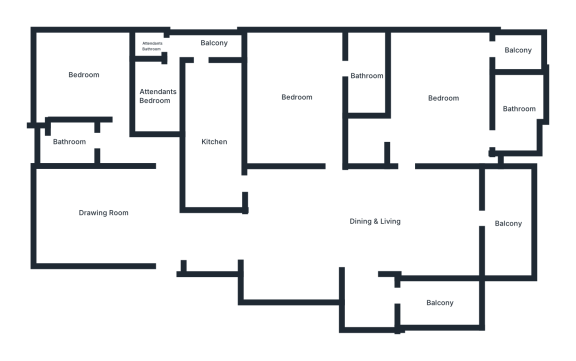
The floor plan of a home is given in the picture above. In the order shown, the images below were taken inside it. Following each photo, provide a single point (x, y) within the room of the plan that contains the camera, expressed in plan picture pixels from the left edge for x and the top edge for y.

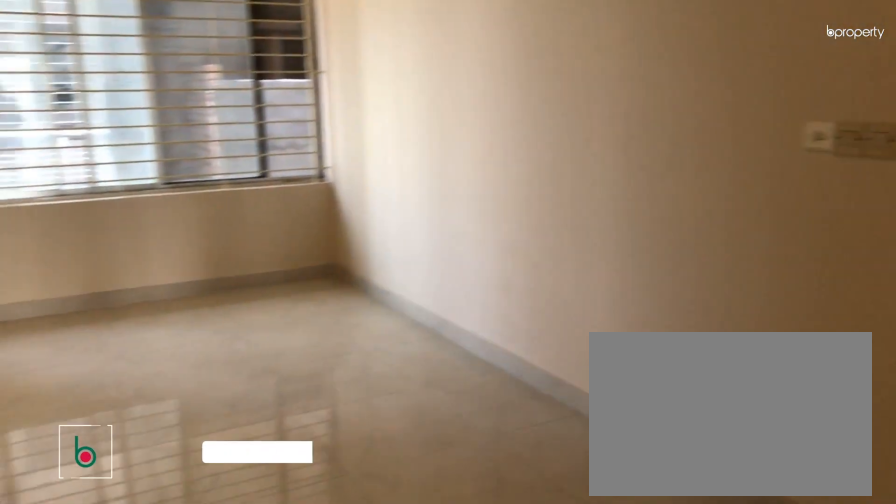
(105, 213)
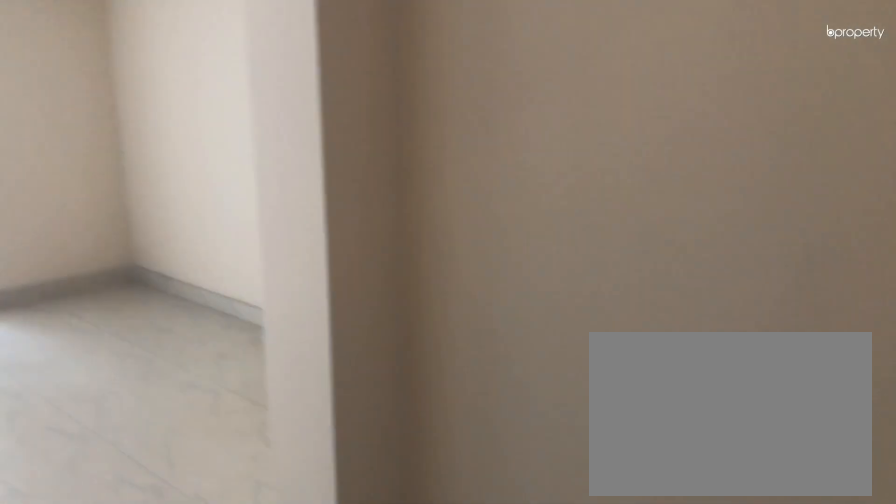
(105, 213)
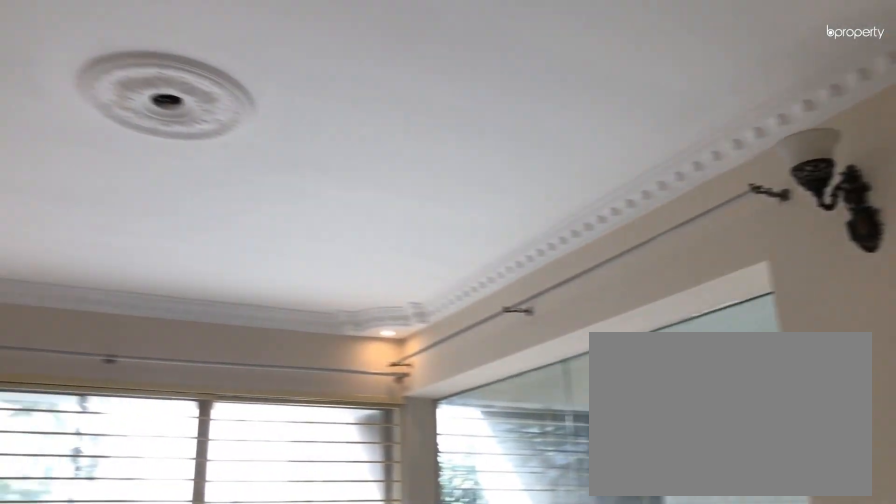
(378, 221)
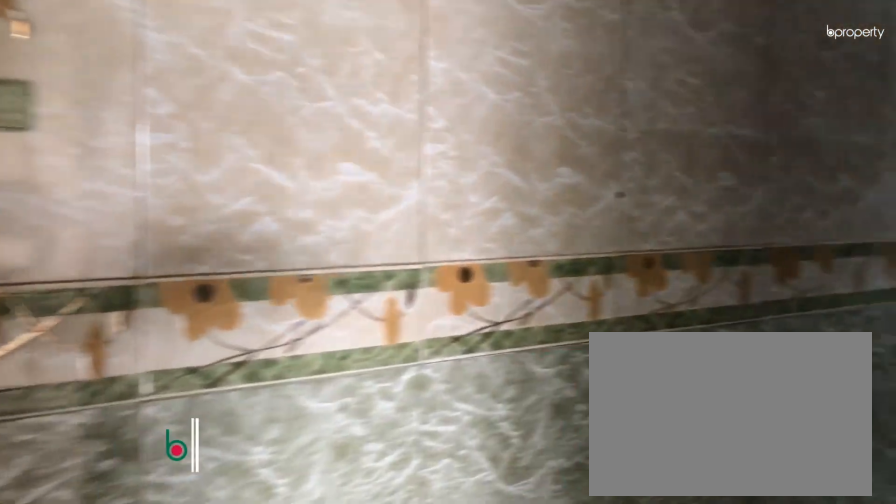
(214, 141)
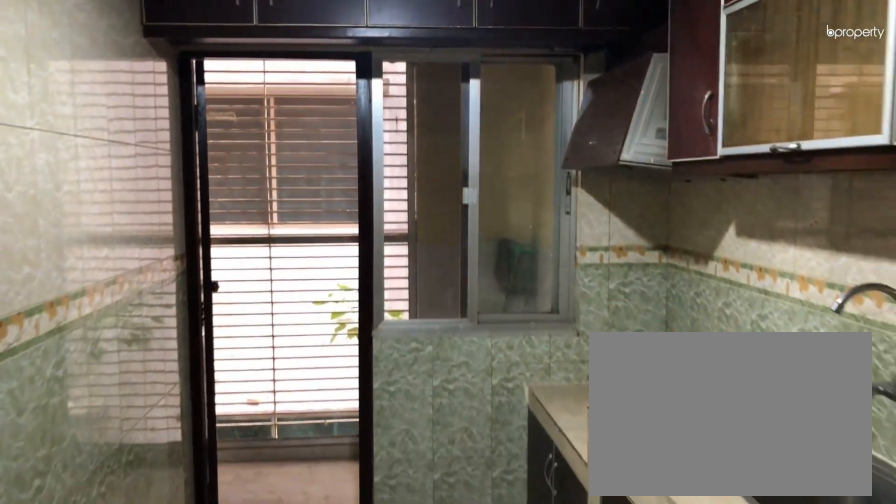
(214, 141)
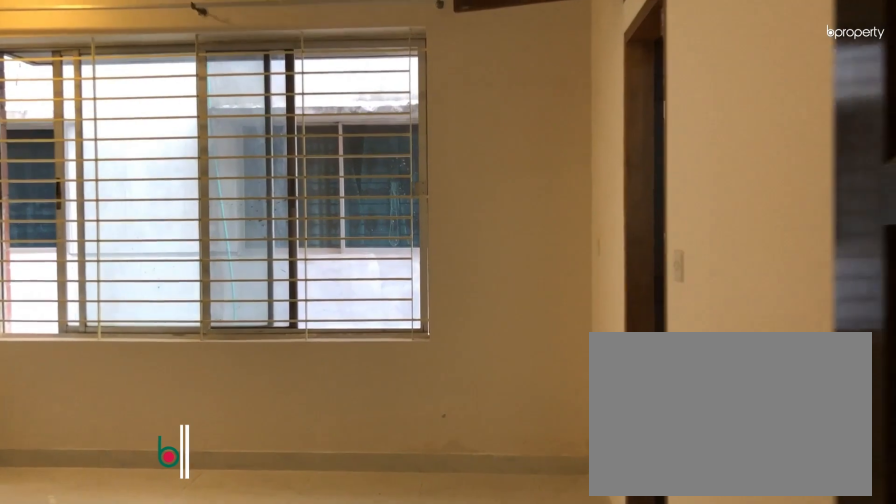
(321, 140)
